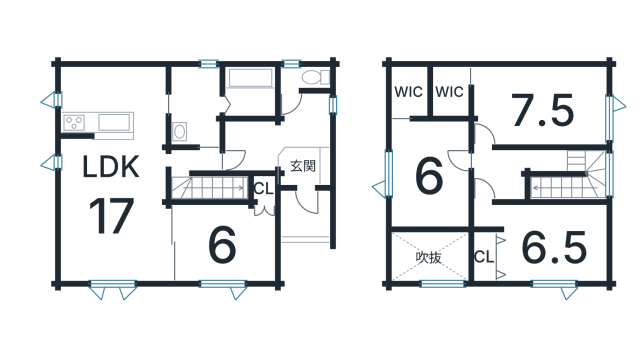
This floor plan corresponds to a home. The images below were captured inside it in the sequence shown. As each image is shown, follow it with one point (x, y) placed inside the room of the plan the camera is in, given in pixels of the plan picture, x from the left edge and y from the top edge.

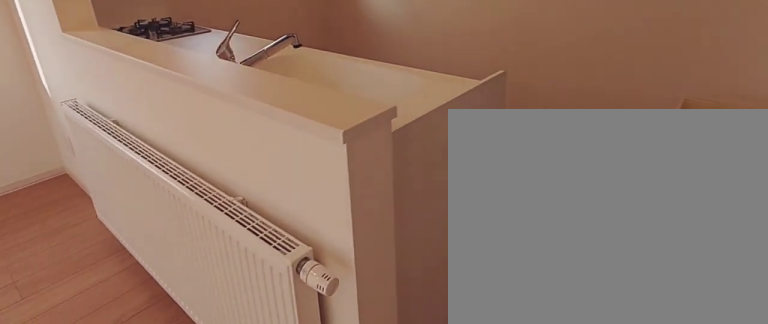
(106, 102)
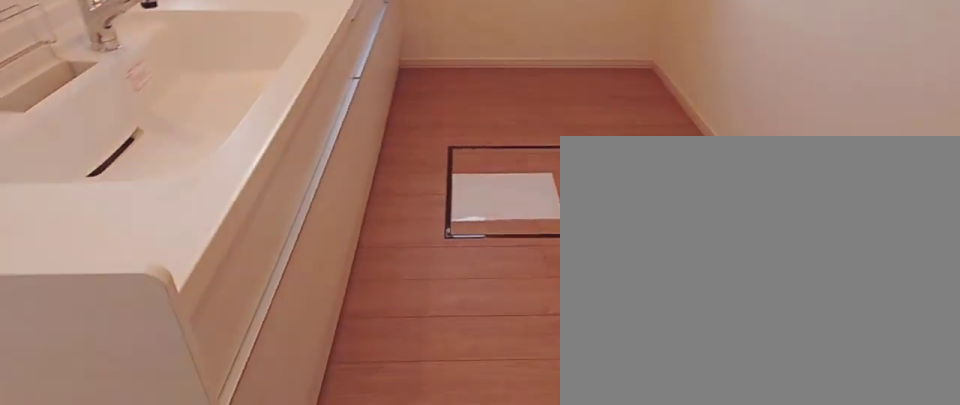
(106, 102)
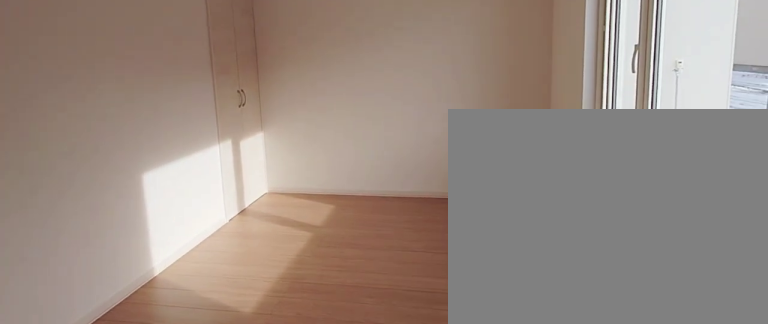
(226, 244)
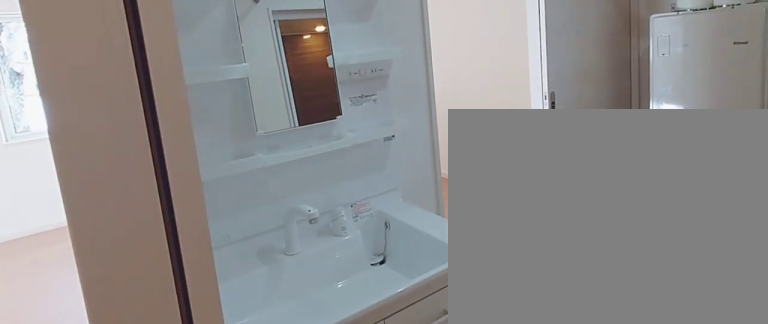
(192, 106)
